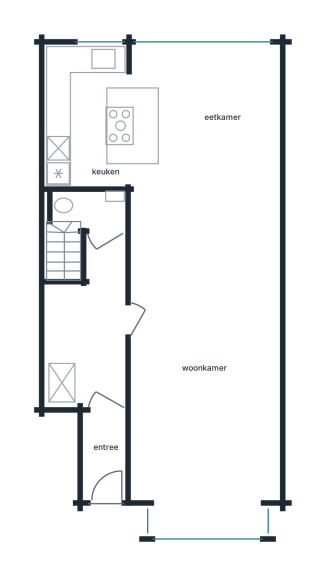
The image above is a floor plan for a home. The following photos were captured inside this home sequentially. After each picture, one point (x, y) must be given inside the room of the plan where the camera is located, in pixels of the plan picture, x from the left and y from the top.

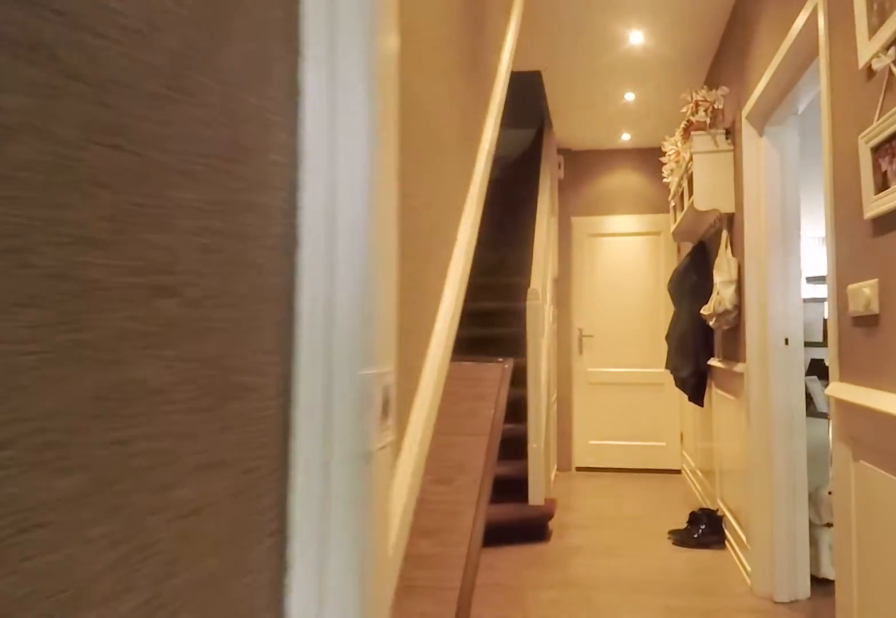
(93, 359)
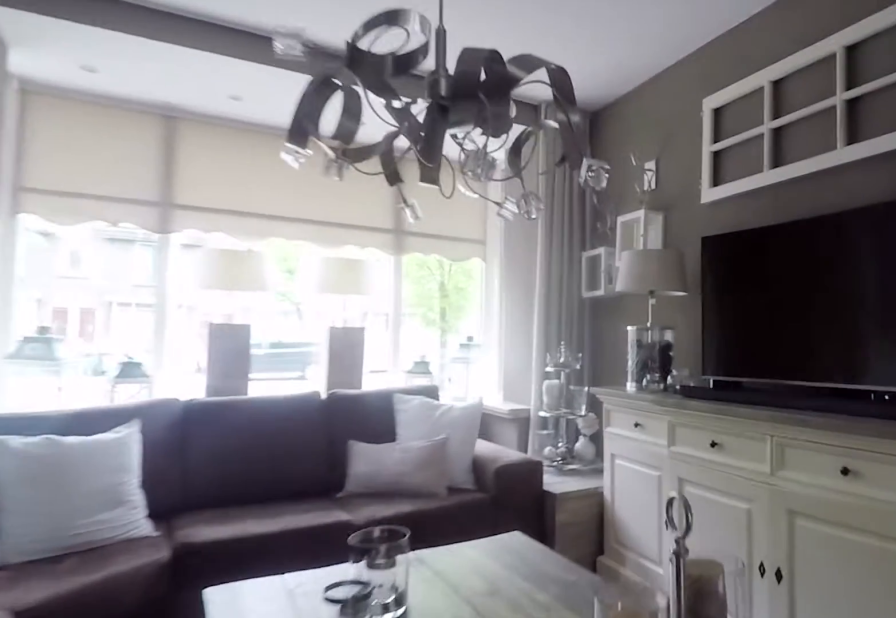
(203, 277)
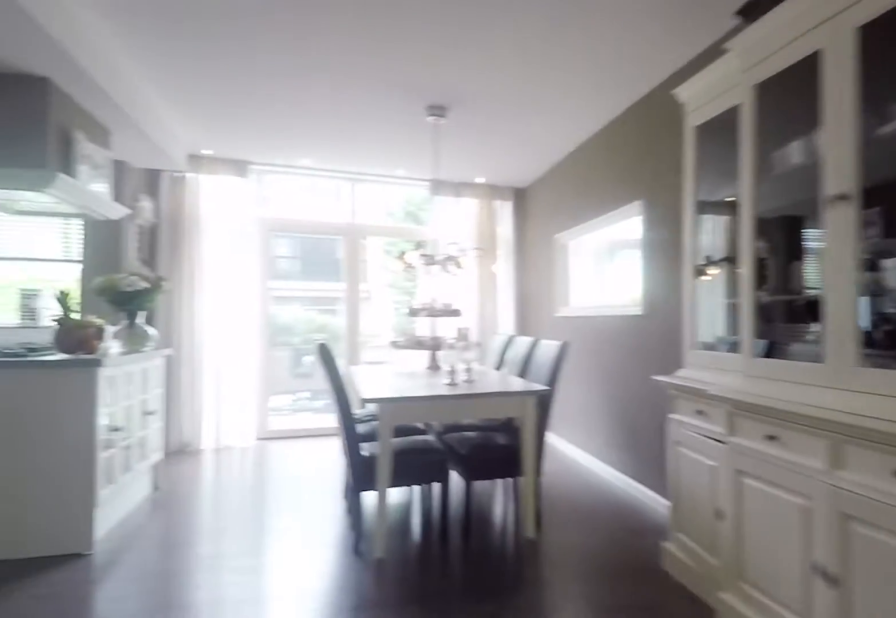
(203, 277)
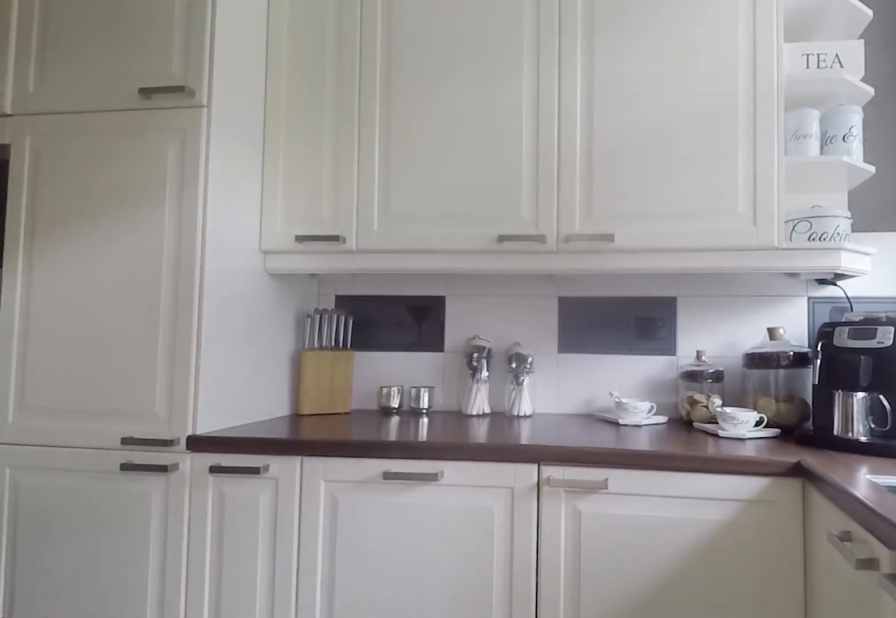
(141, 98)
